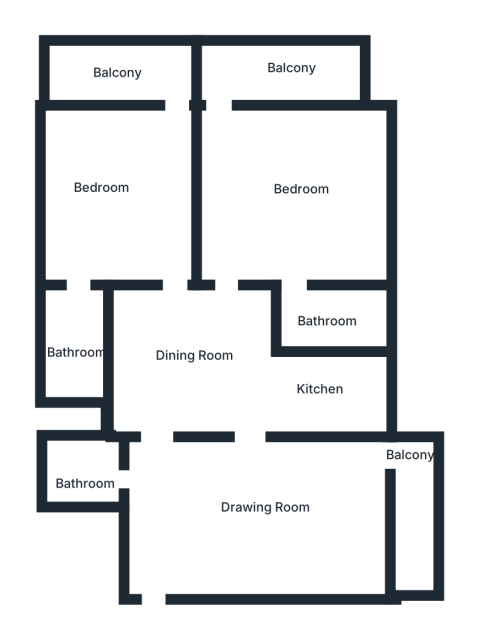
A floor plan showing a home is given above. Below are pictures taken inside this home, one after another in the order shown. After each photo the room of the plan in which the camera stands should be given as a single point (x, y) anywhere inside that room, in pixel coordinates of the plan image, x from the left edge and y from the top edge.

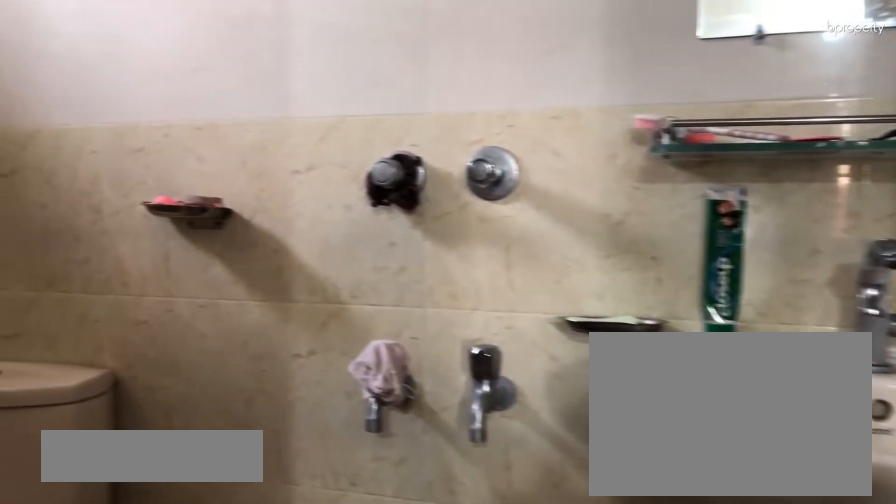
(334, 318)
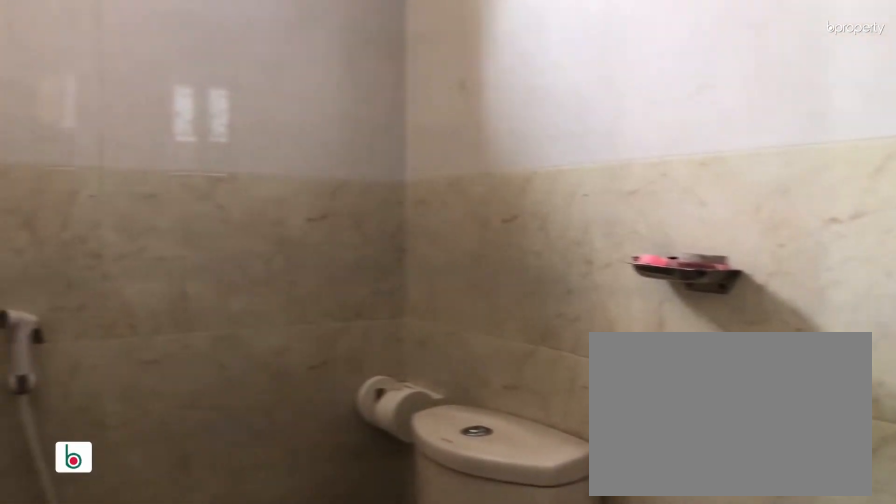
(334, 318)
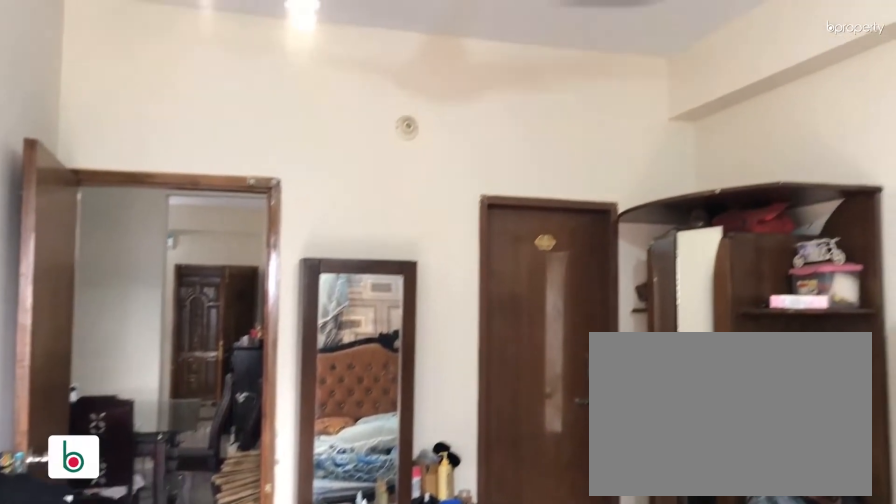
(109, 202)
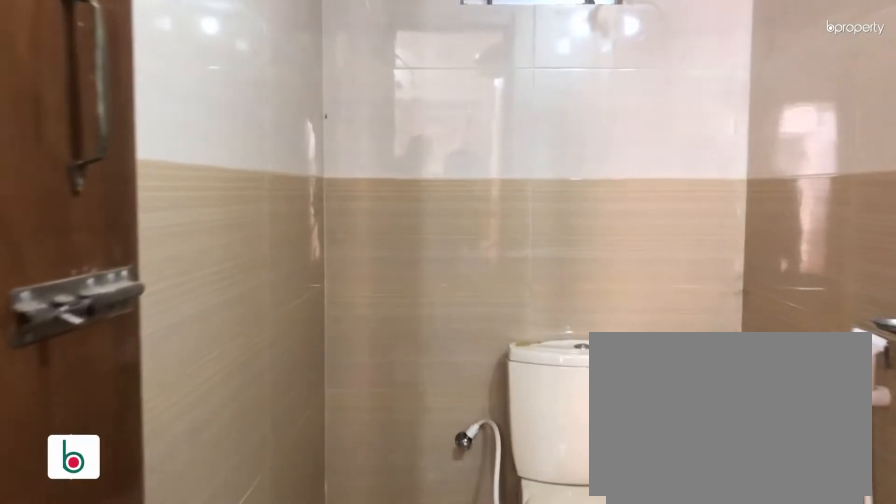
(75, 365)
